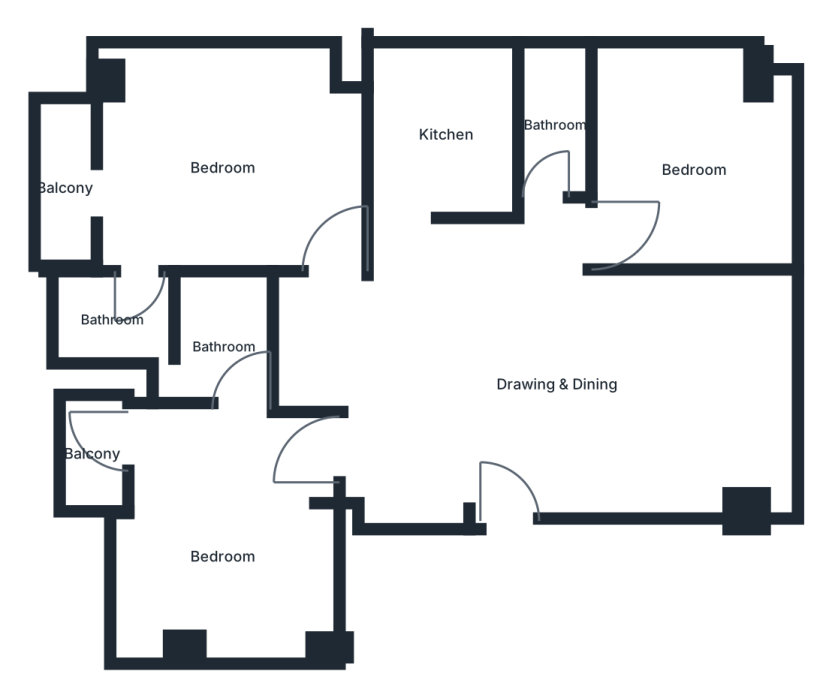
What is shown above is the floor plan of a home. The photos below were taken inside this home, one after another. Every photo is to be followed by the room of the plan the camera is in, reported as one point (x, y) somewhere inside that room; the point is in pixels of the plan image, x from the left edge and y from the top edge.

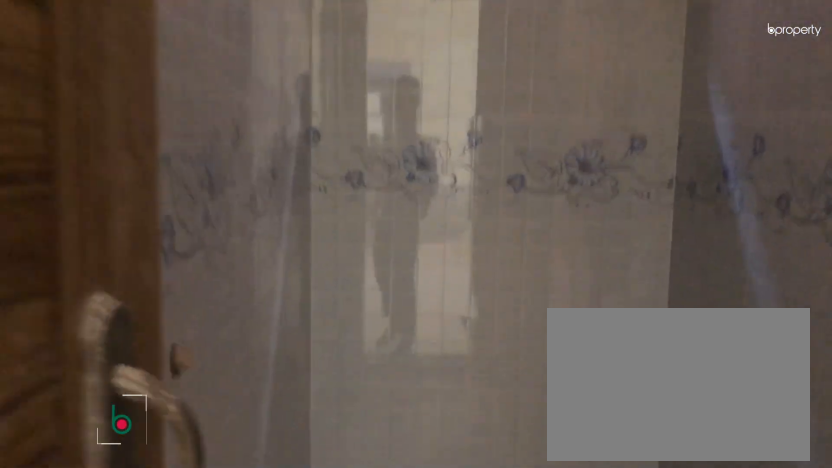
(557, 124)
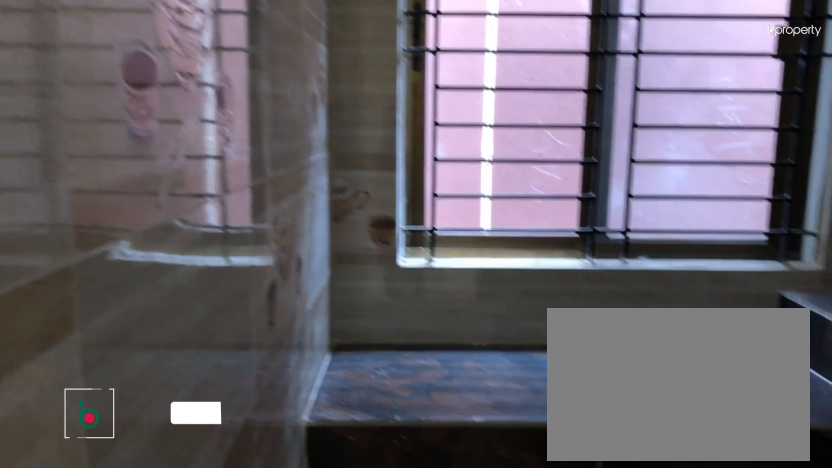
(447, 134)
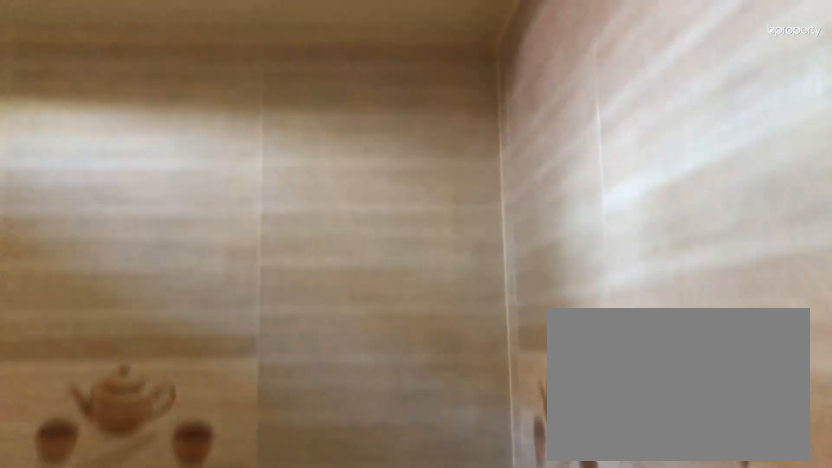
(447, 134)
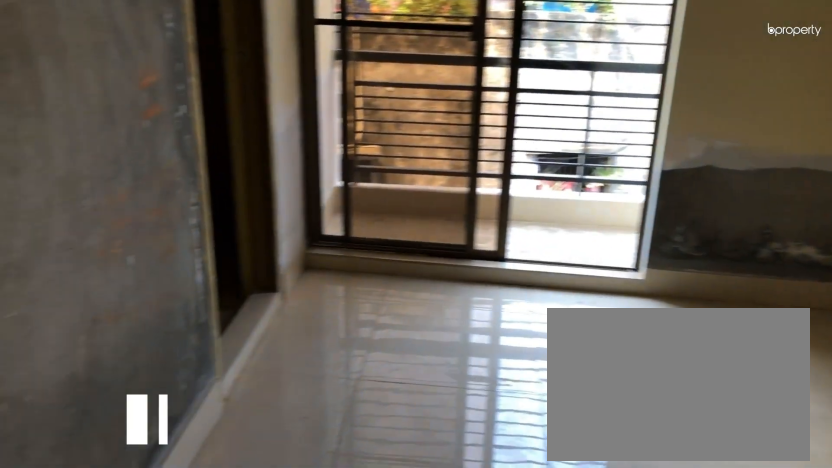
(227, 169)
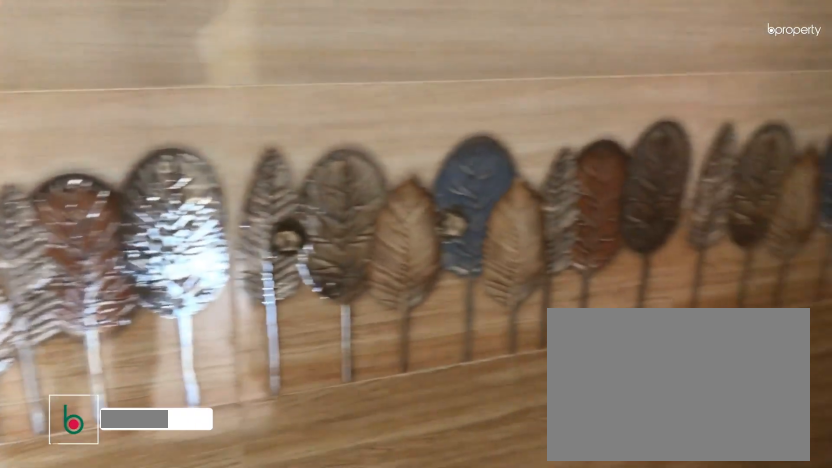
(113, 320)
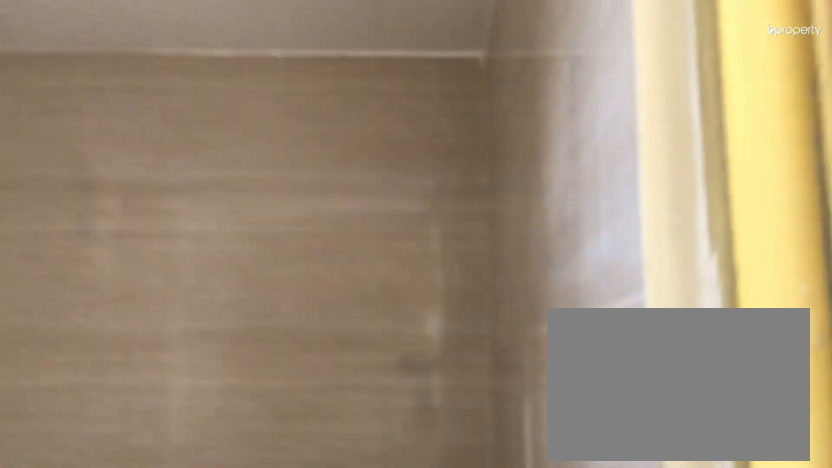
(113, 320)
